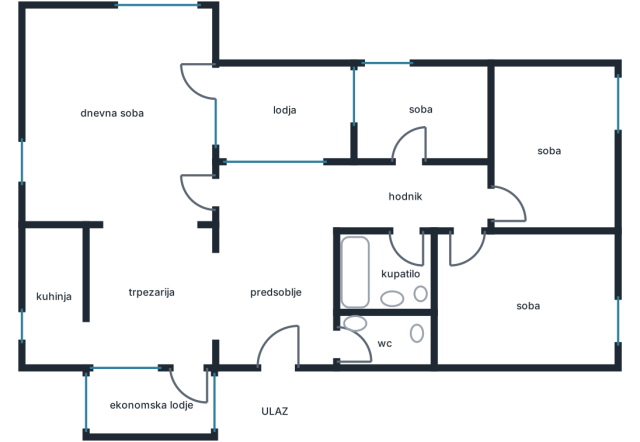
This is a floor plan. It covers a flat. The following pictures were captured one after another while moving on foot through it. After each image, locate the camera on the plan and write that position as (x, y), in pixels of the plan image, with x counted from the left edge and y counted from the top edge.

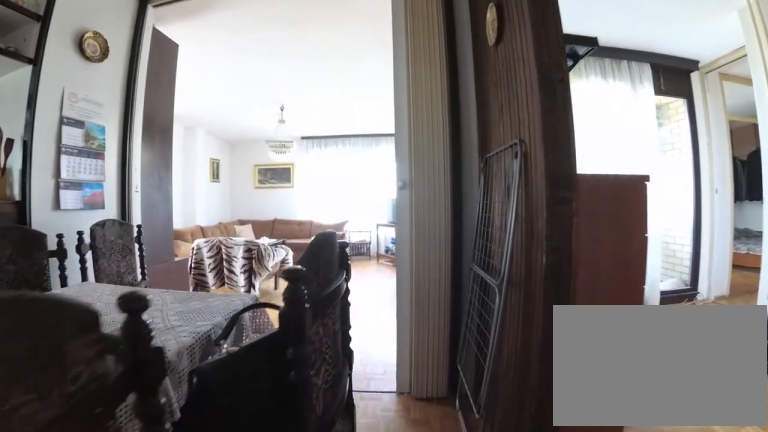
(180, 314)
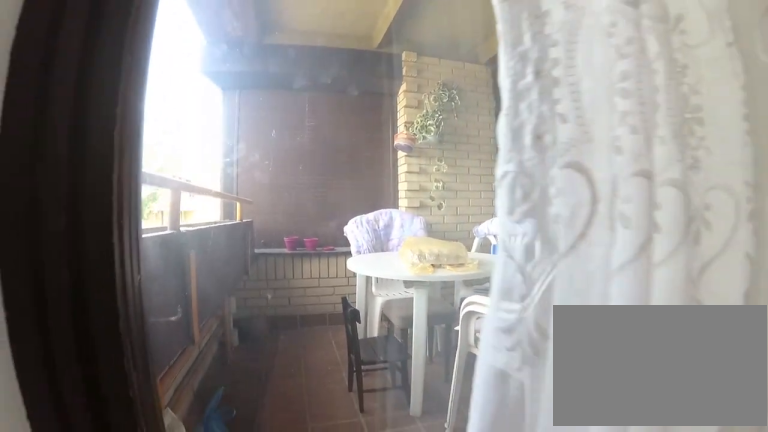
(193, 76)
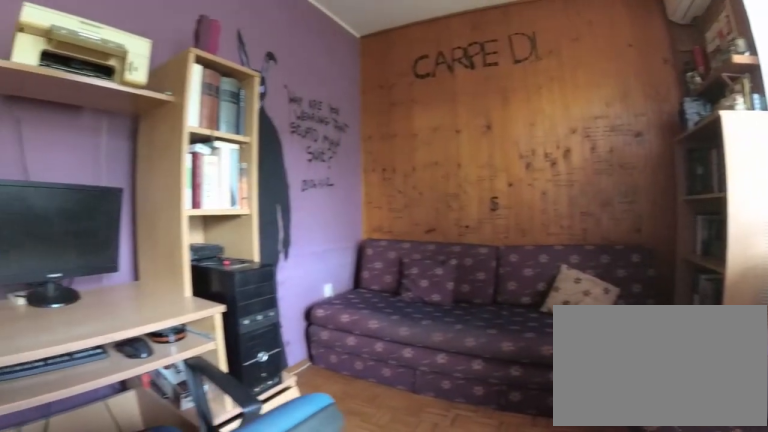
(571, 206)
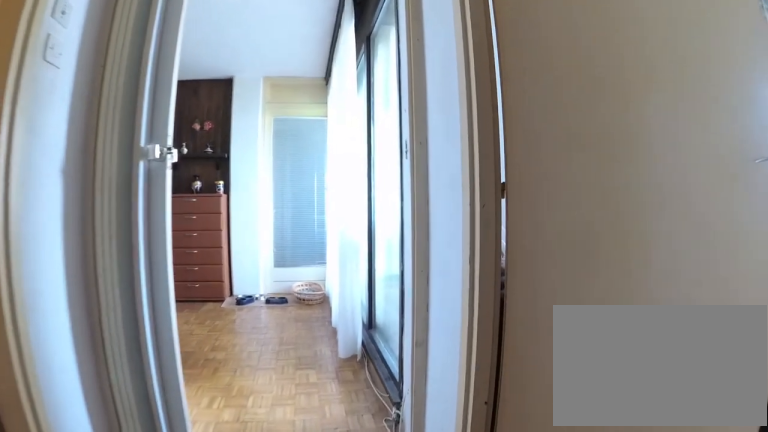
(445, 202)
